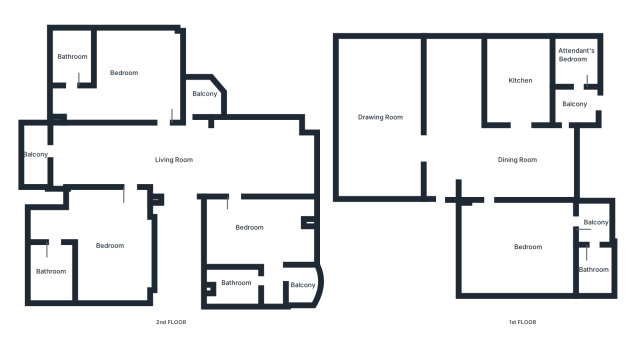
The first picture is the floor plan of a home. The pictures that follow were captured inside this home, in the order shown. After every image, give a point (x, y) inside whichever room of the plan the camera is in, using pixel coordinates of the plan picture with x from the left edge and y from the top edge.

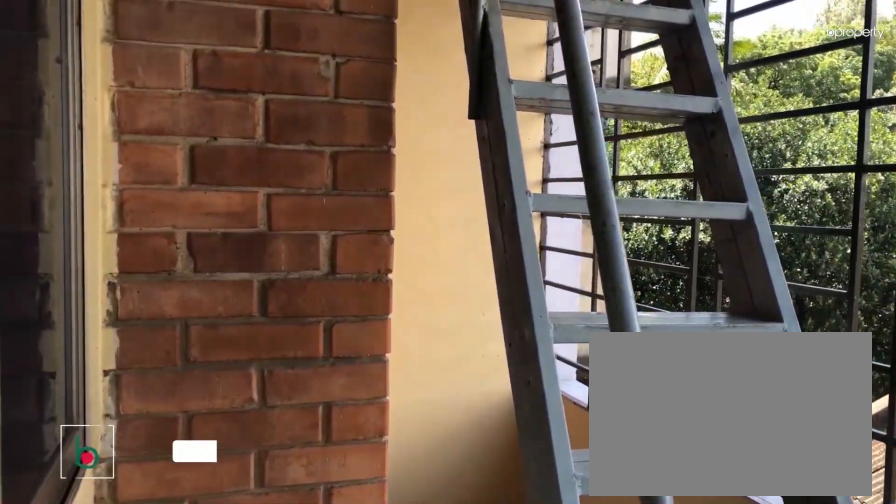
(34, 152)
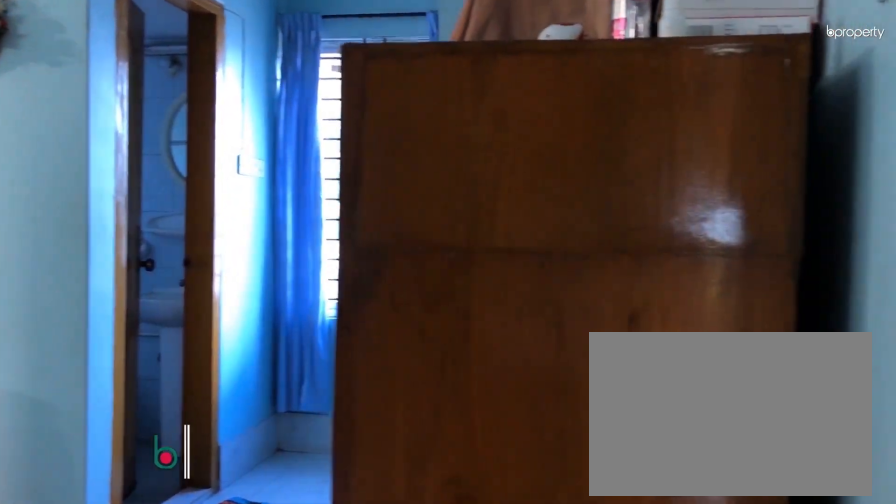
(113, 249)
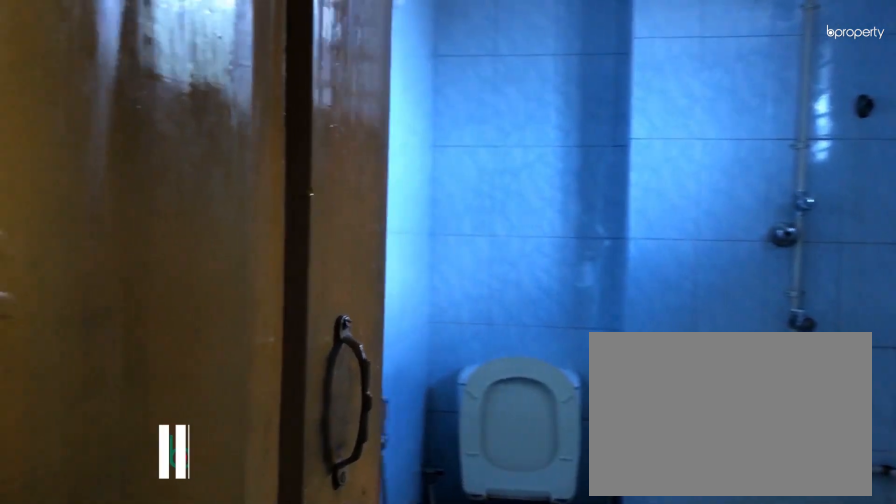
(50, 275)
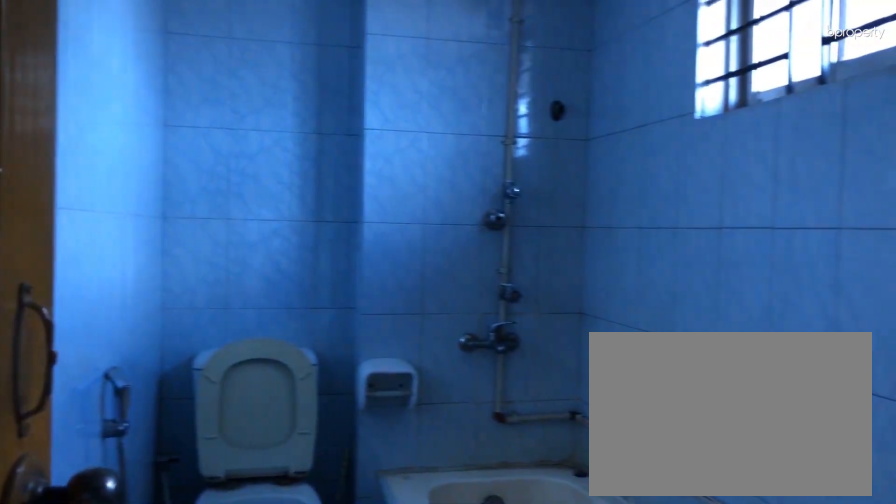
(50, 275)
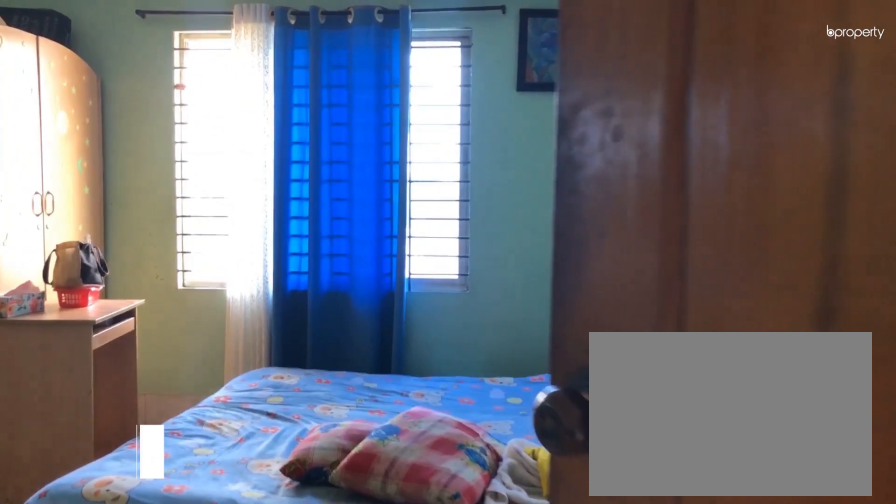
(142, 91)
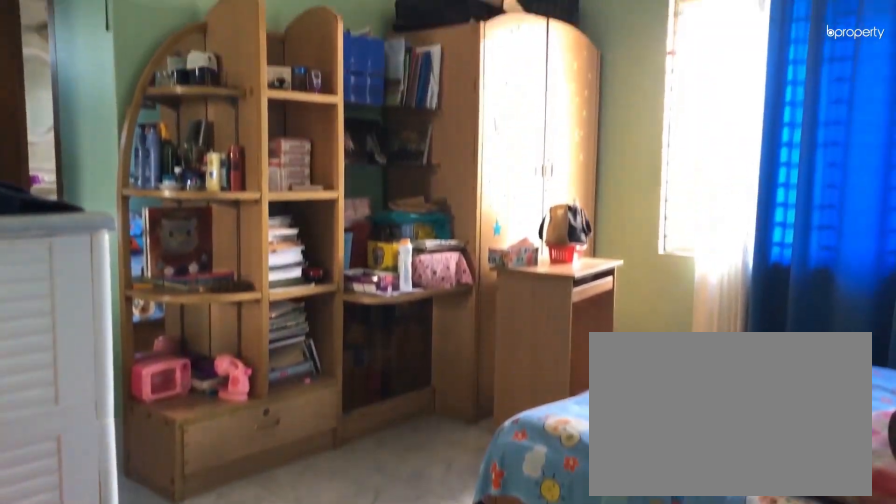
(122, 74)
